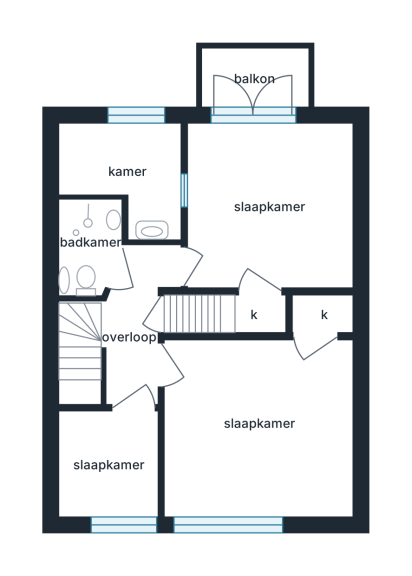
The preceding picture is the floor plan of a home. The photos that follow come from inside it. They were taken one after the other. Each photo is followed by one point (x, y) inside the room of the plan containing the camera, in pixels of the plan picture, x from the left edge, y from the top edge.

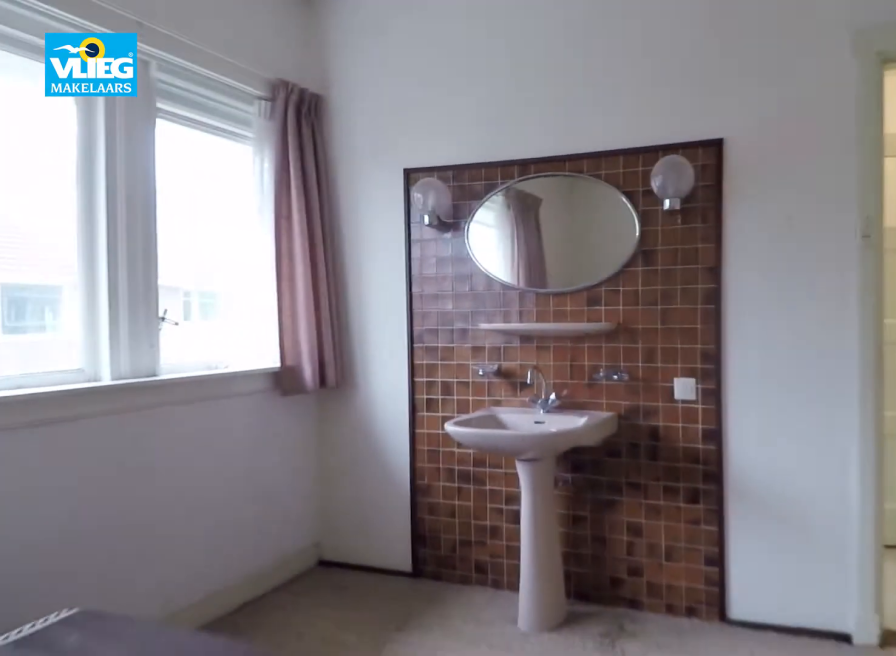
(289, 499)
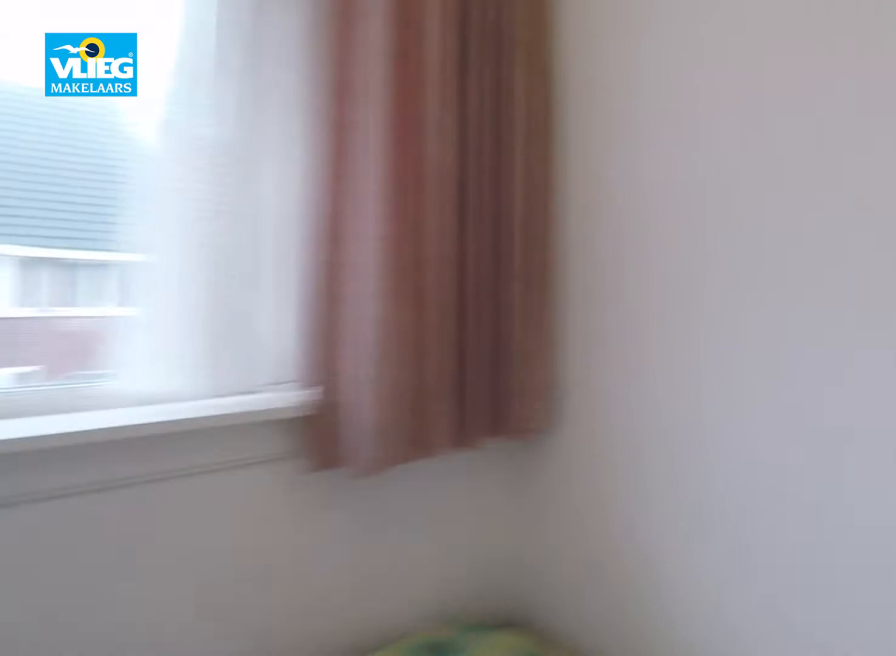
(104, 465)
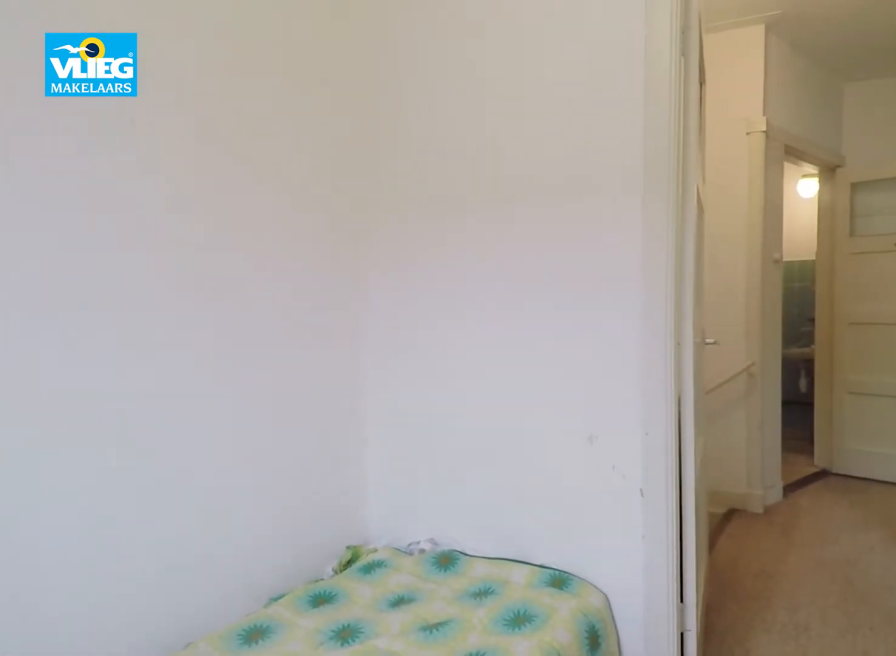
(104, 465)
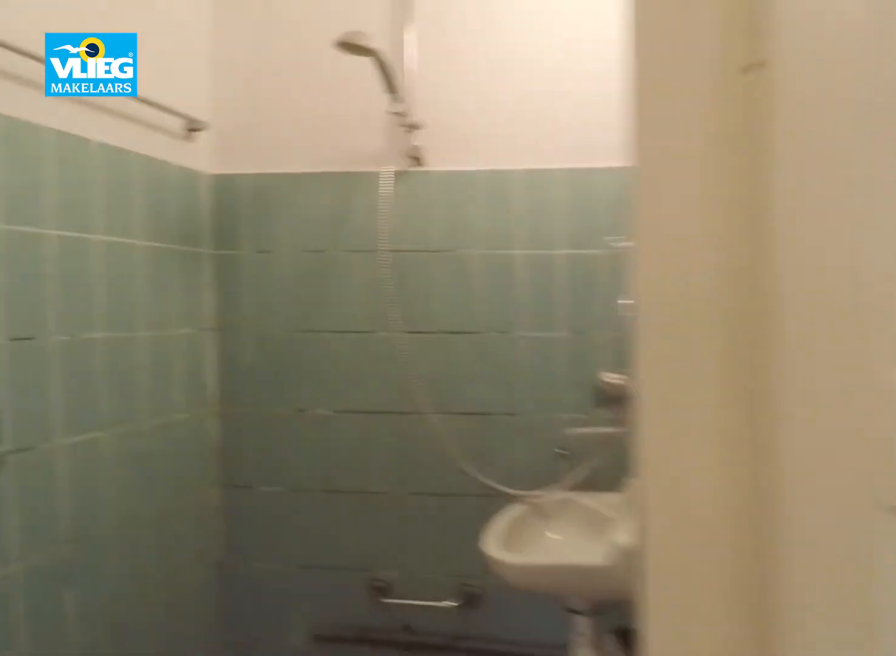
(124, 332)
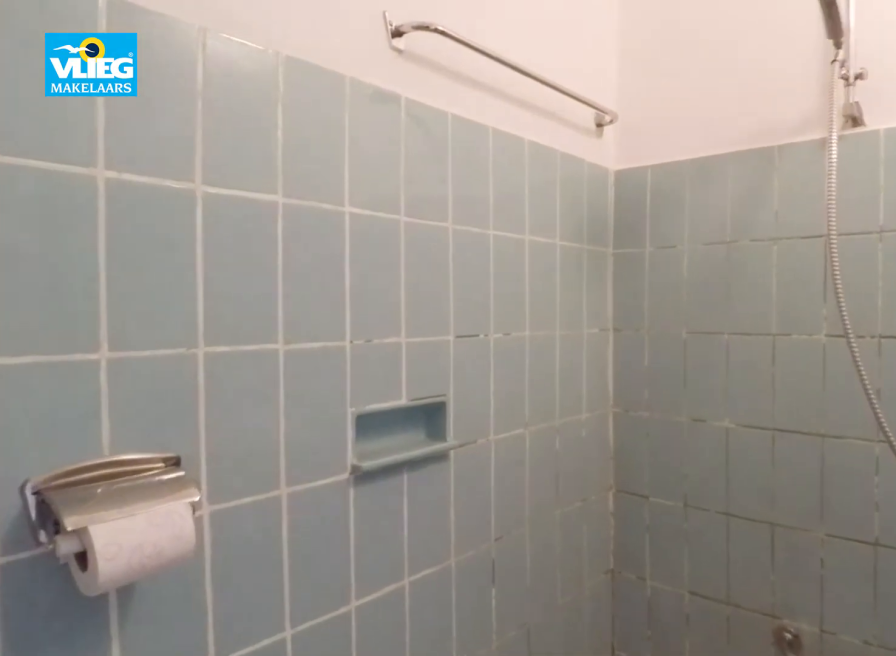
(87, 246)
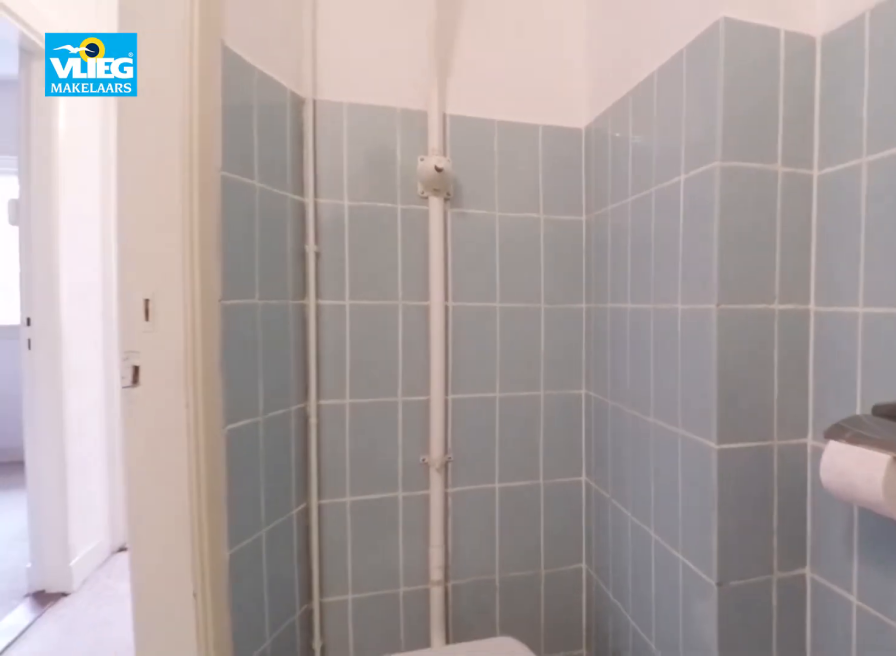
(87, 246)
